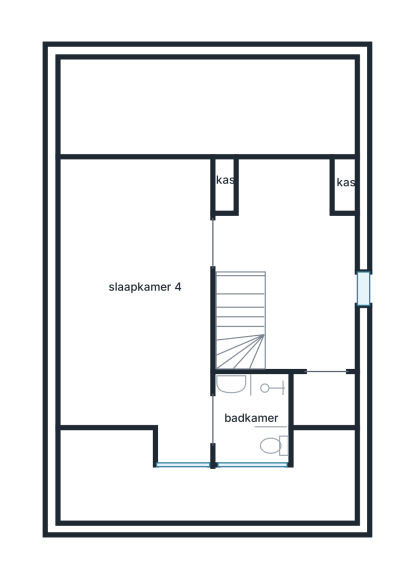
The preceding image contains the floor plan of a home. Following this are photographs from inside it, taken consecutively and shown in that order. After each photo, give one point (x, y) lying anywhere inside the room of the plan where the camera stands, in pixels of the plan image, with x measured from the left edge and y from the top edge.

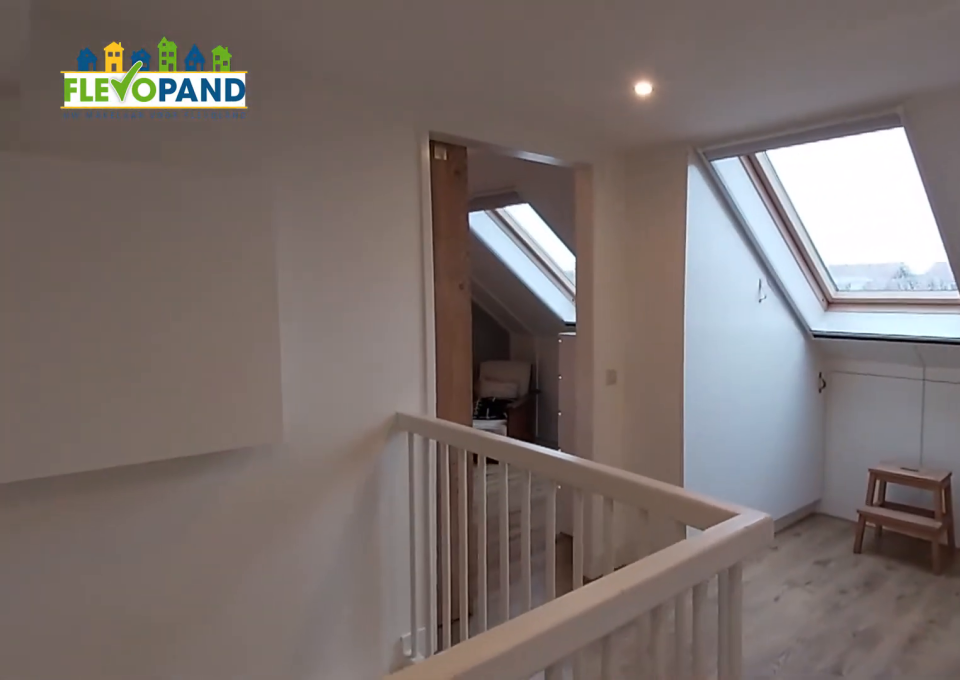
(301, 254)
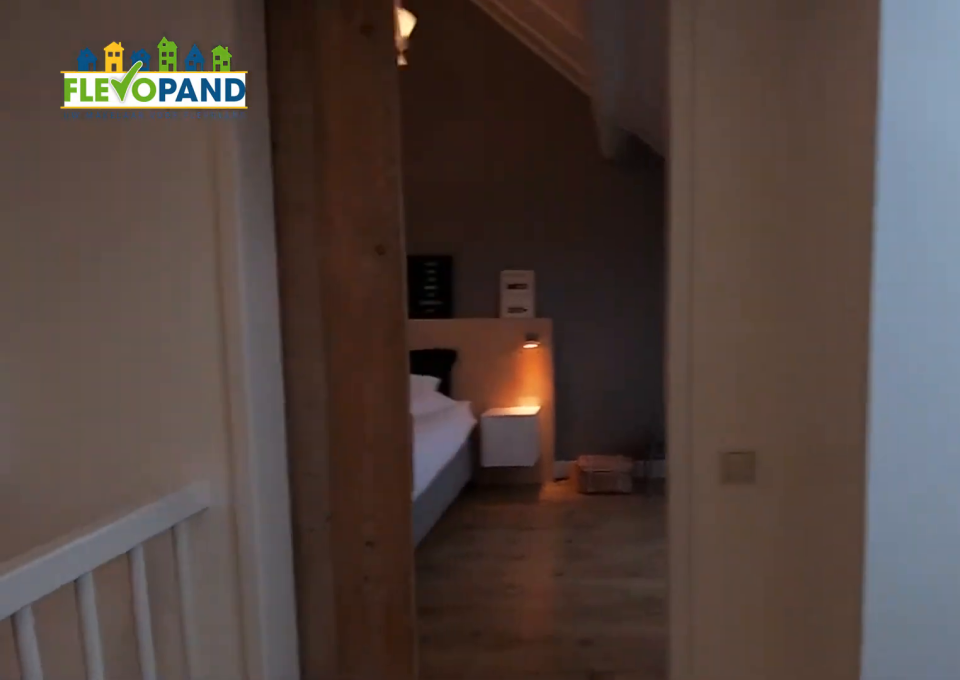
(301, 254)
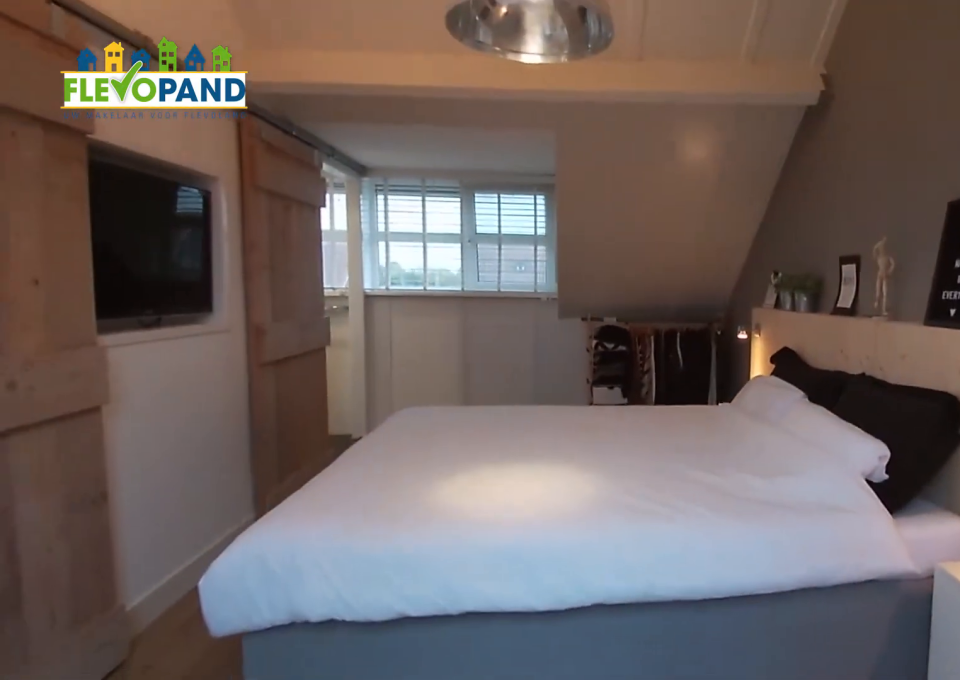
(142, 335)
